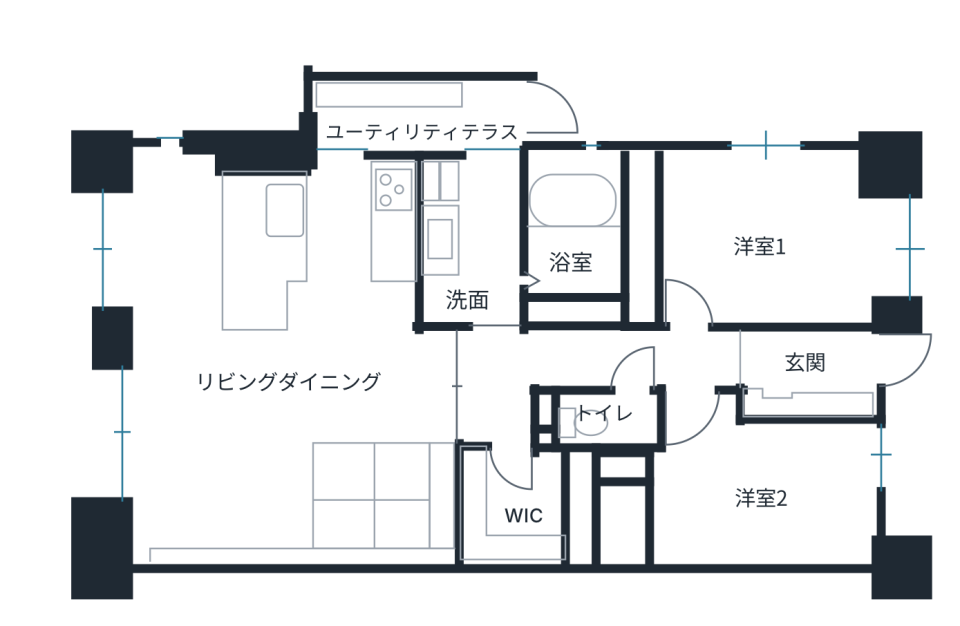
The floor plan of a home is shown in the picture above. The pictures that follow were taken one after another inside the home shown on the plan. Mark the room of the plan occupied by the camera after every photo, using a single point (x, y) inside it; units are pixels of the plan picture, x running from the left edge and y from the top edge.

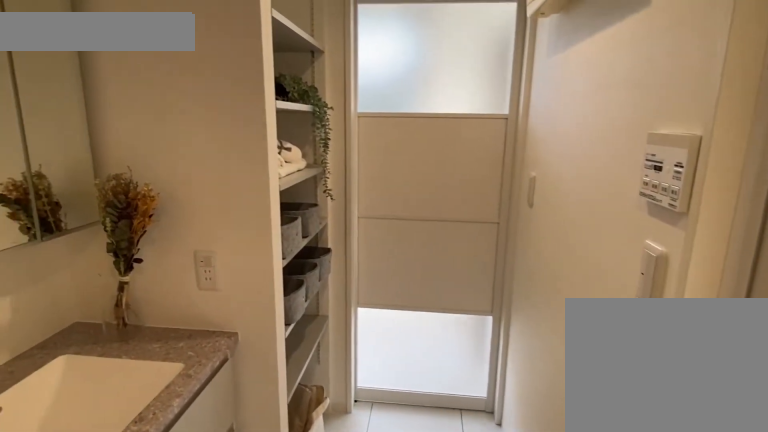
(464, 243)
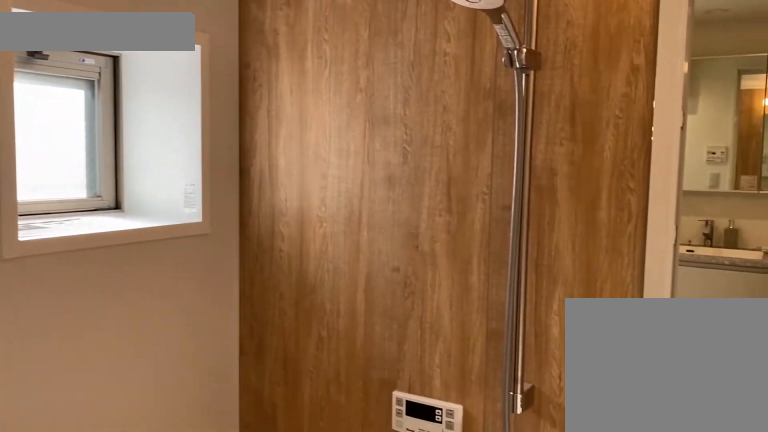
(573, 232)
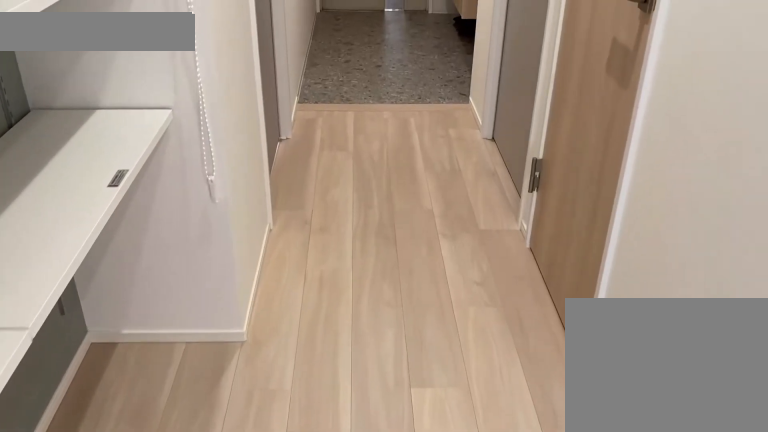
(596, 356)
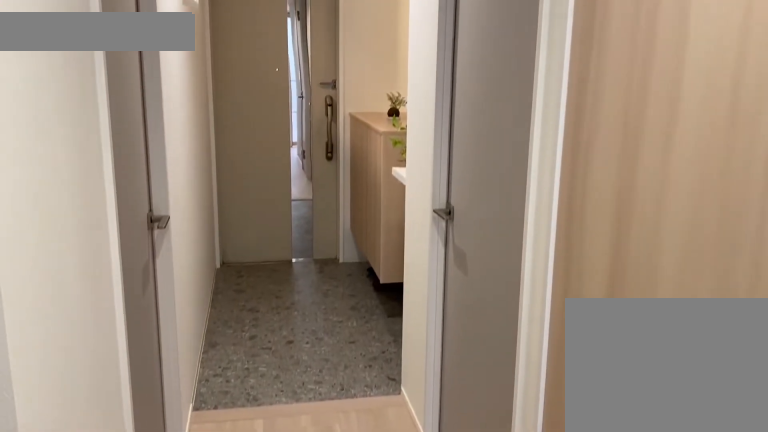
(596, 355)
